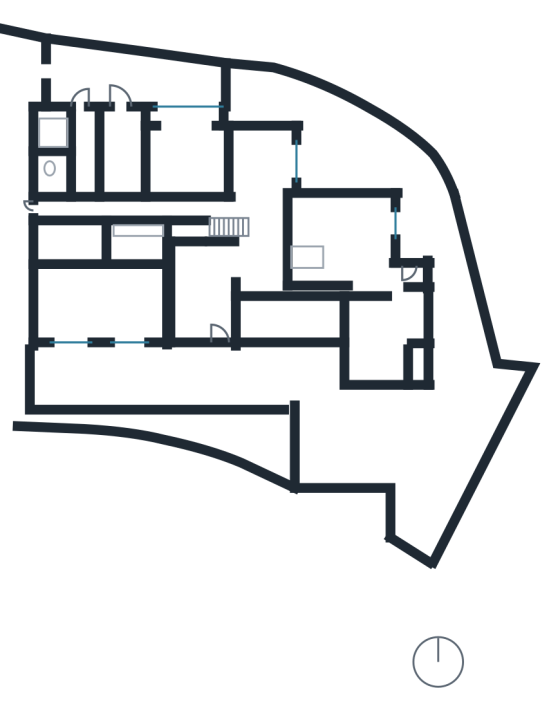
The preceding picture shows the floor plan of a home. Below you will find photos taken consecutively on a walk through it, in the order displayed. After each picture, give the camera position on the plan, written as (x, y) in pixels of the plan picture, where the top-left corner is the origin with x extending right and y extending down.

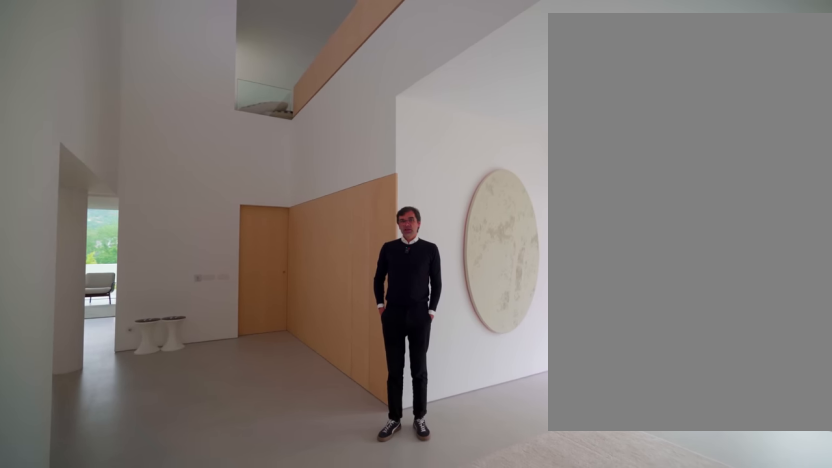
(185, 278)
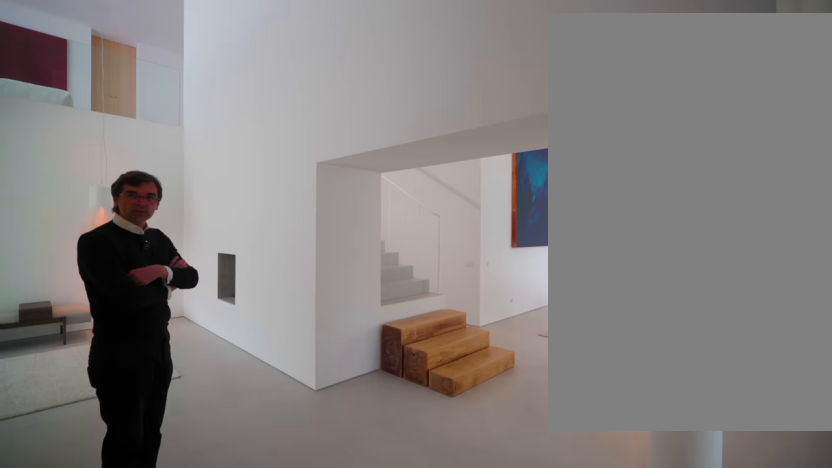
(274, 261)
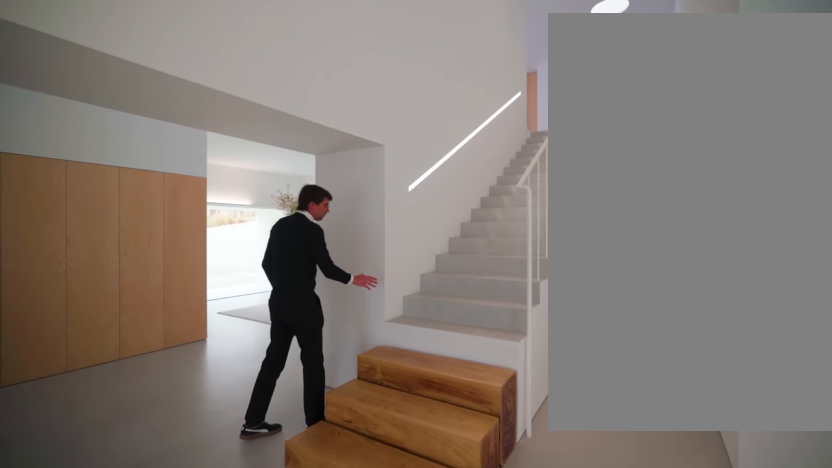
(280, 210)
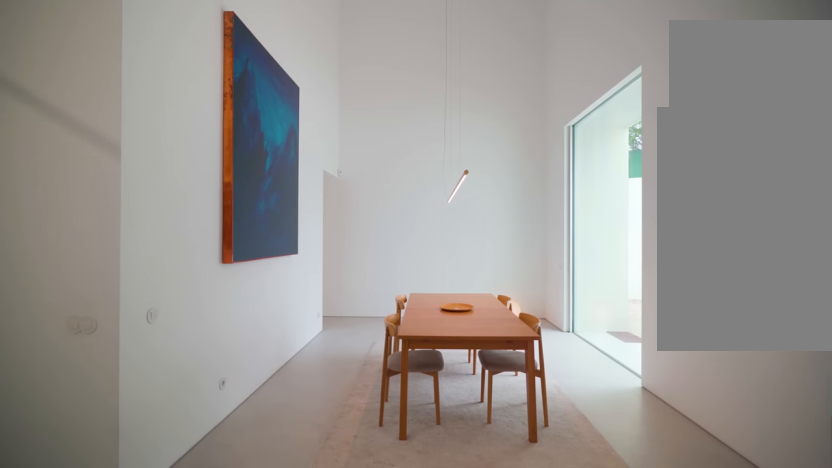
(272, 226)
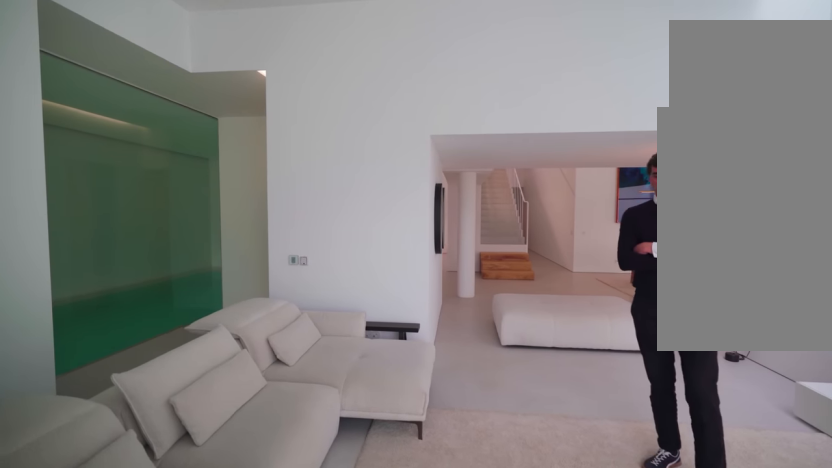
(371, 235)
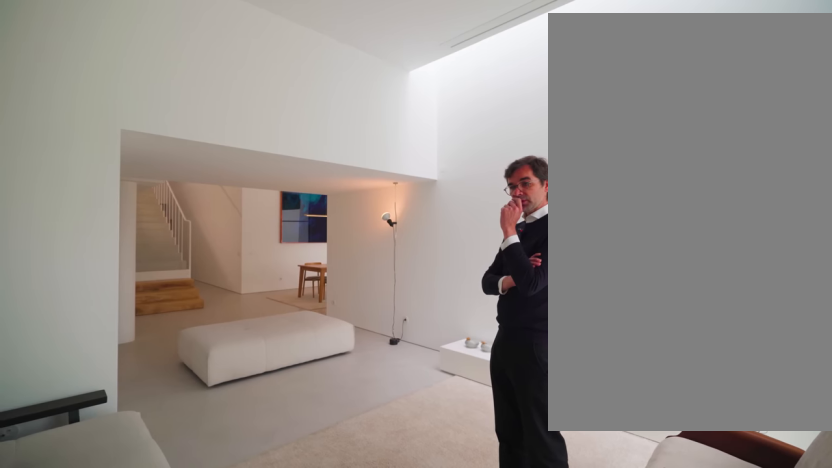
(379, 275)
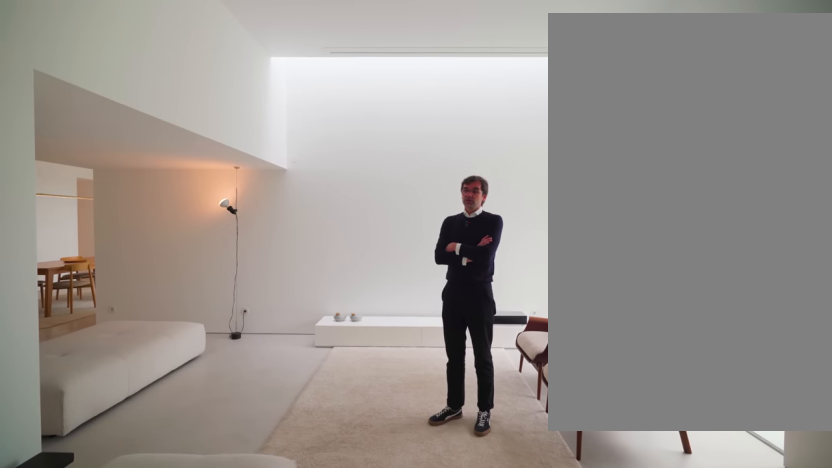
(363, 249)
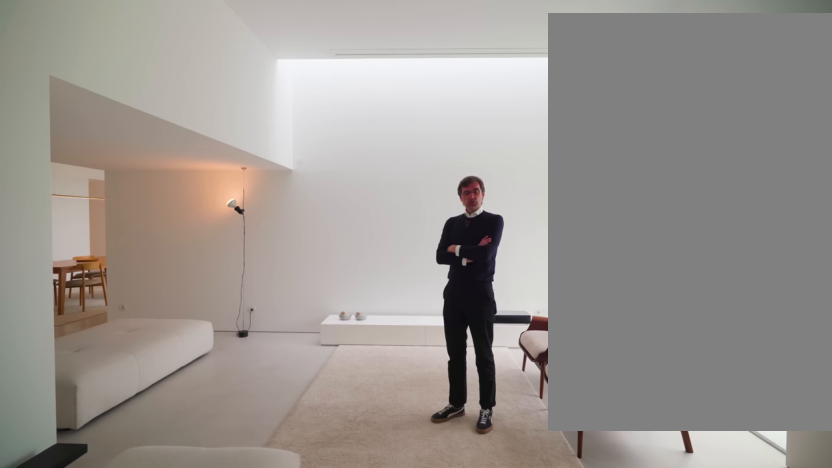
(363, 249)
